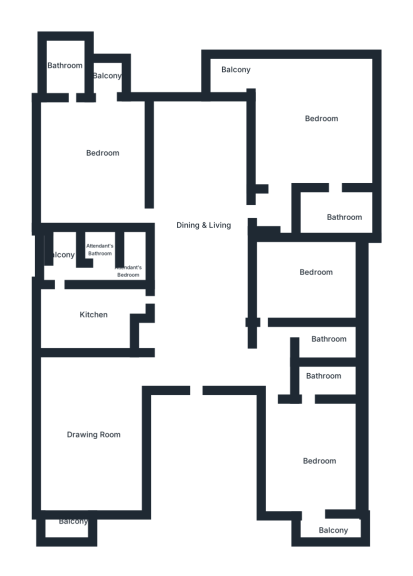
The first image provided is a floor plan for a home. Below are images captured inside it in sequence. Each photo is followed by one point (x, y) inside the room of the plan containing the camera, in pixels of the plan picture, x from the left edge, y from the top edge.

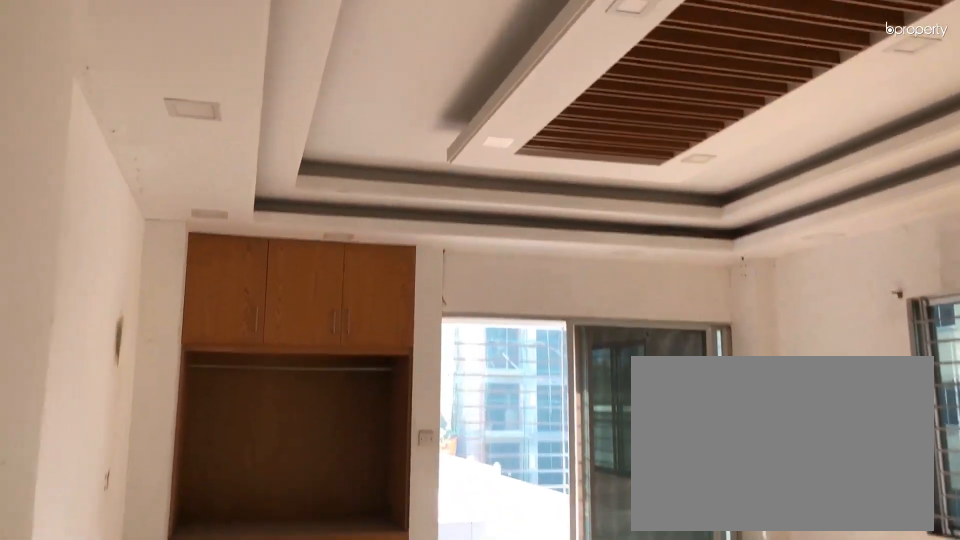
(93, 435)
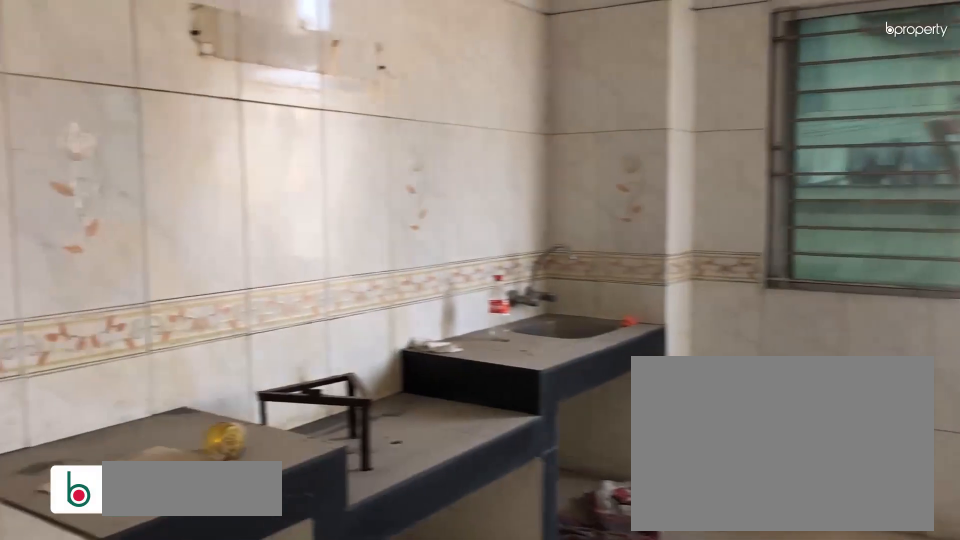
(94, 311)
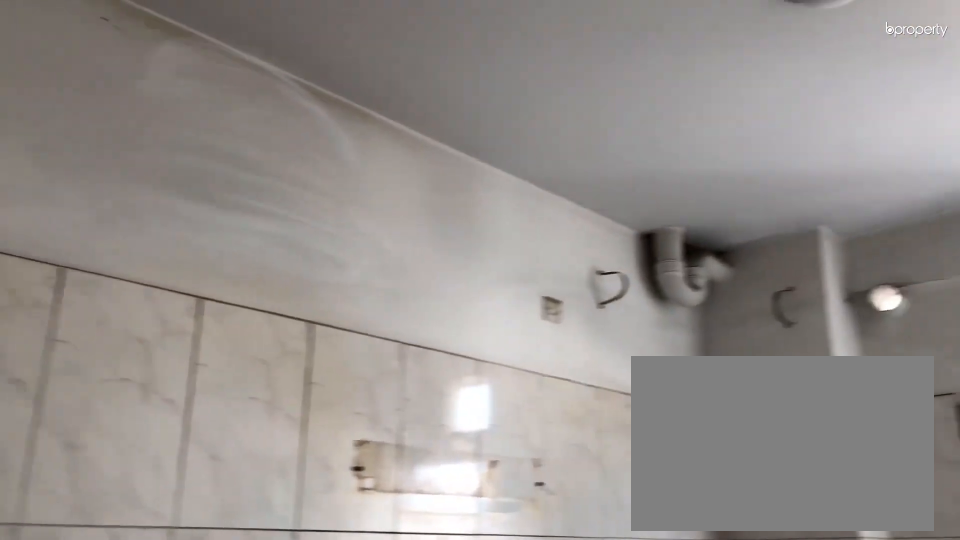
(94, 311)
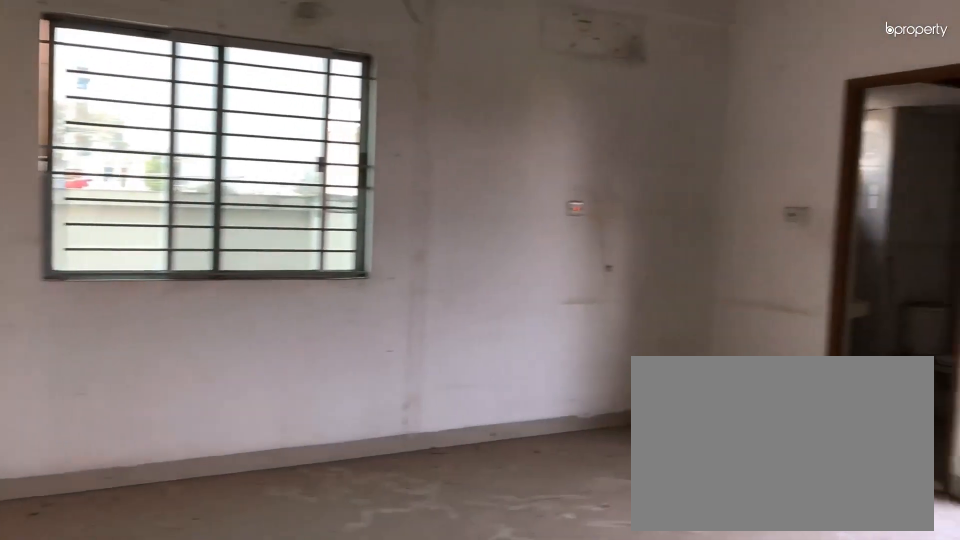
(96, 151)
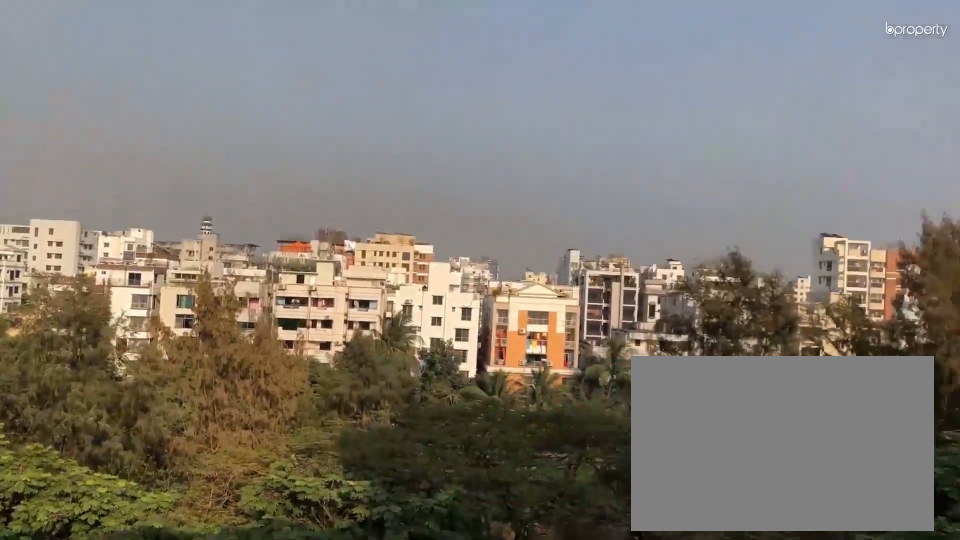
(228, 73)
